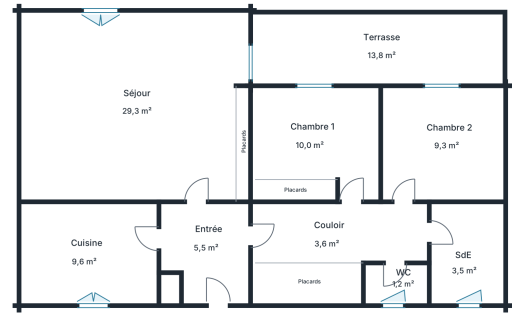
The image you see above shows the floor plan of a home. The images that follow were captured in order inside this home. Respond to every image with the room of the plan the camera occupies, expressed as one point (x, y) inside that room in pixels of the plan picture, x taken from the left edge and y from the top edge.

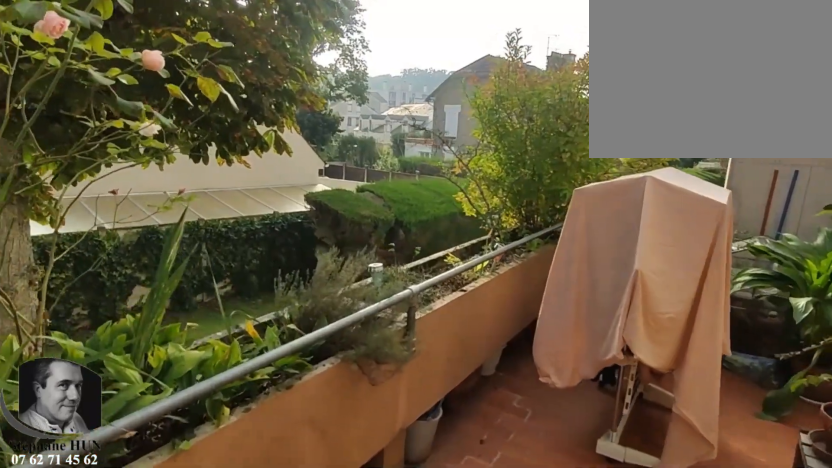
(380, 45)
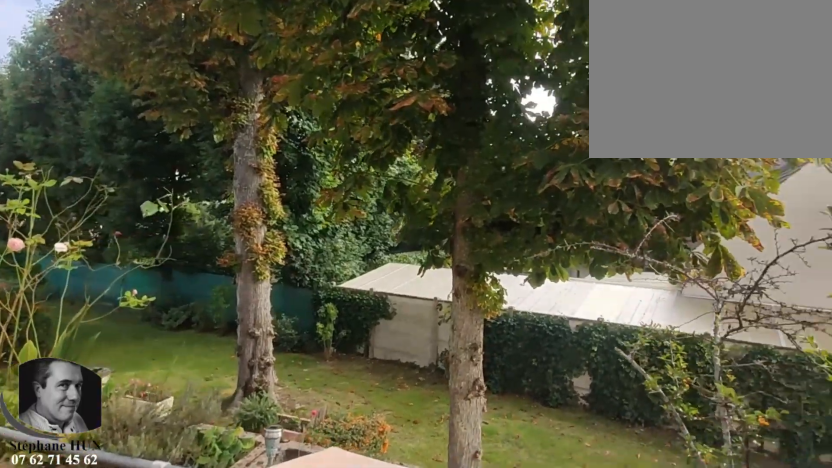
(380, 45)
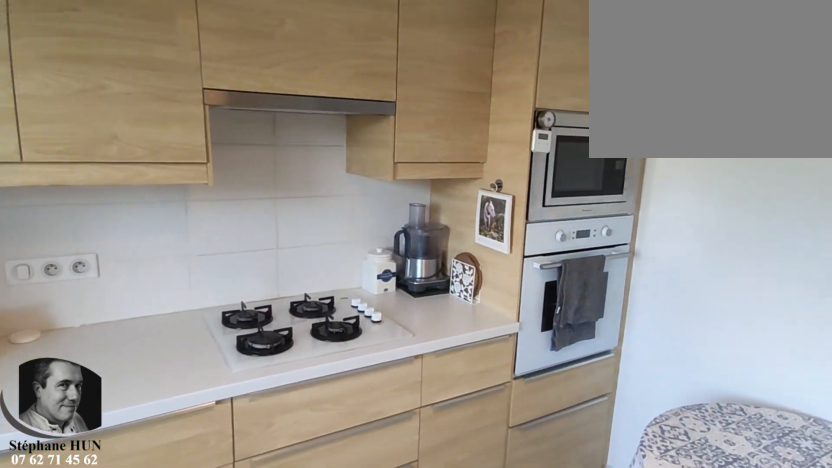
(88, 252)
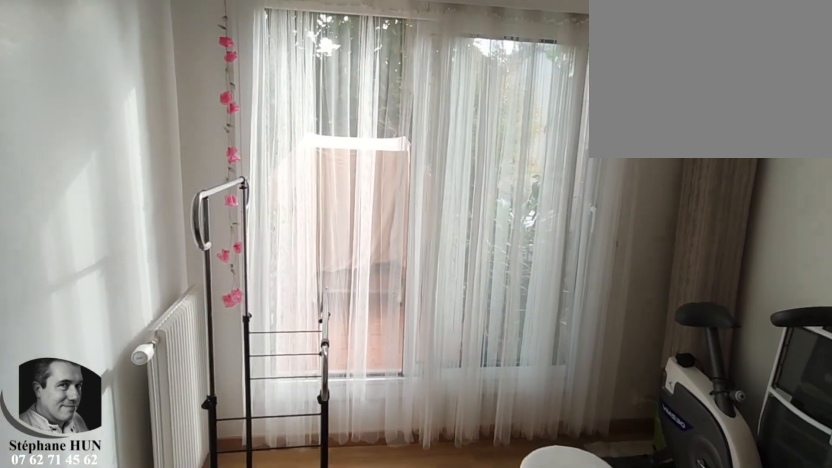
(443, 145)
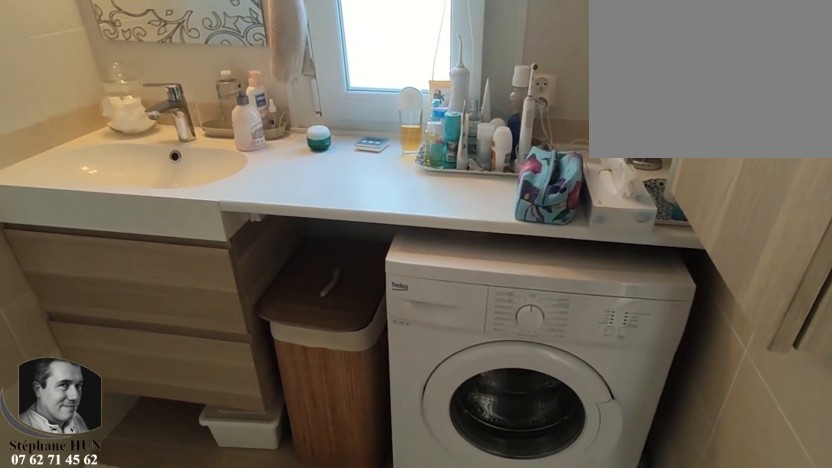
(465, 253)
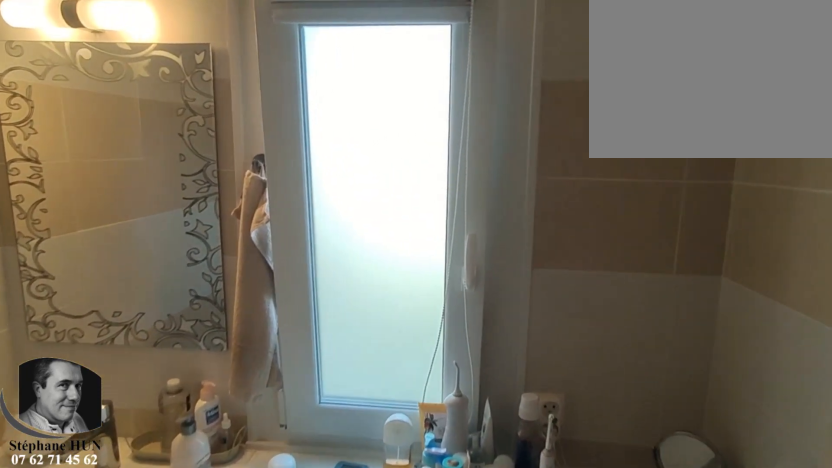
(465, 253)
